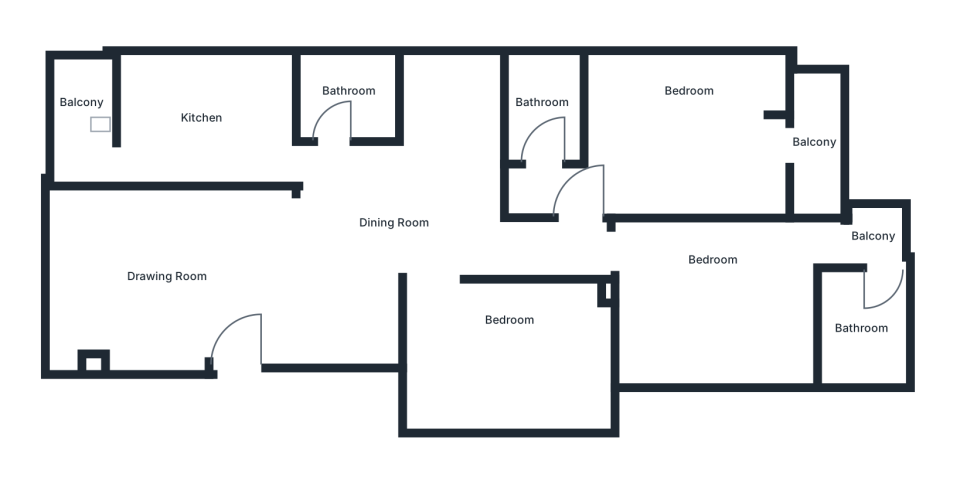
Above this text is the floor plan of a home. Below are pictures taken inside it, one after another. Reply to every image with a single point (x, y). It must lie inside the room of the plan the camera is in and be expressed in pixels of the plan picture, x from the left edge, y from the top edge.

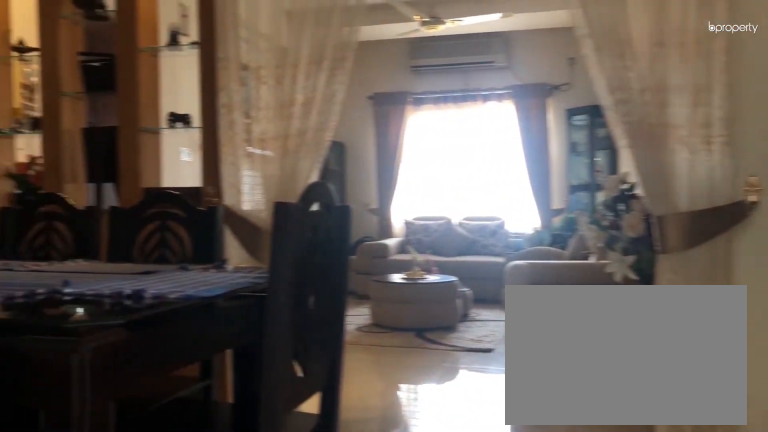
(393, 220)
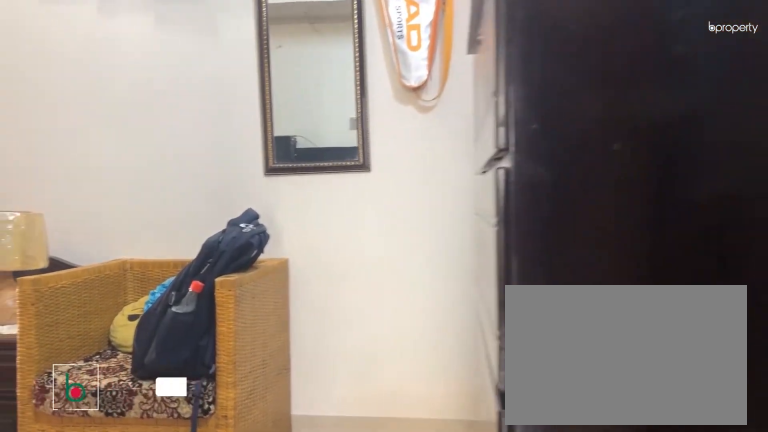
(513, 357)
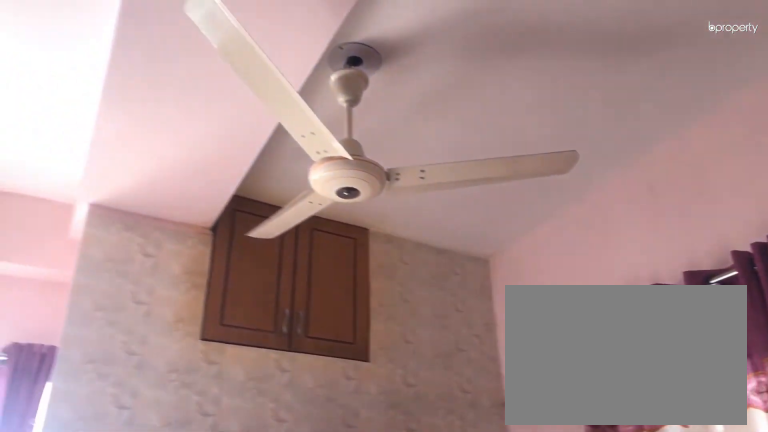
(713, 308)
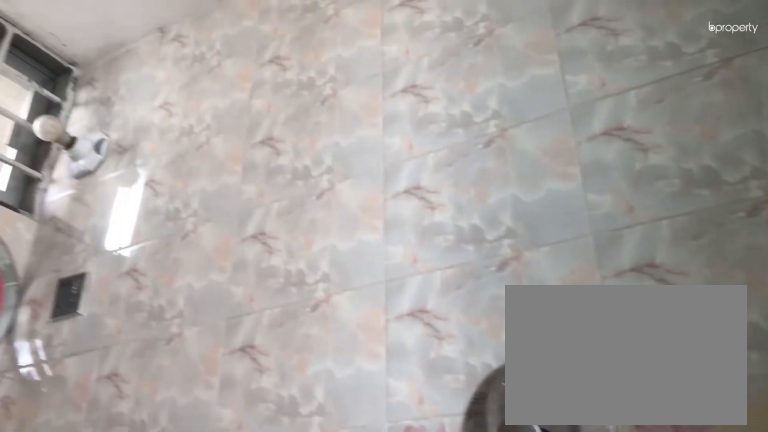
(860, 330)
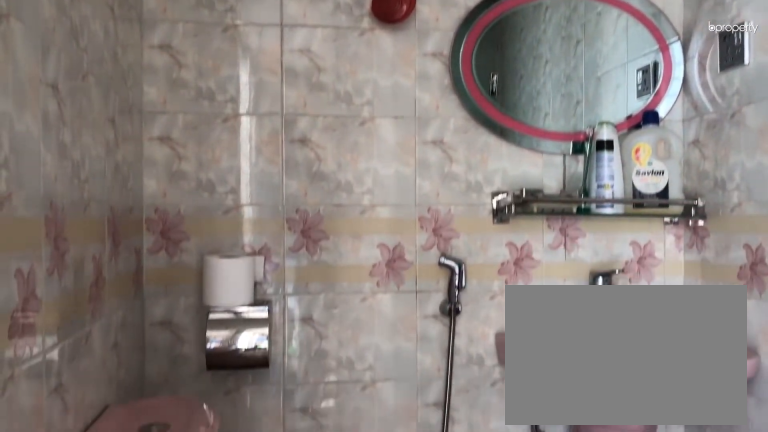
(861, 330)
